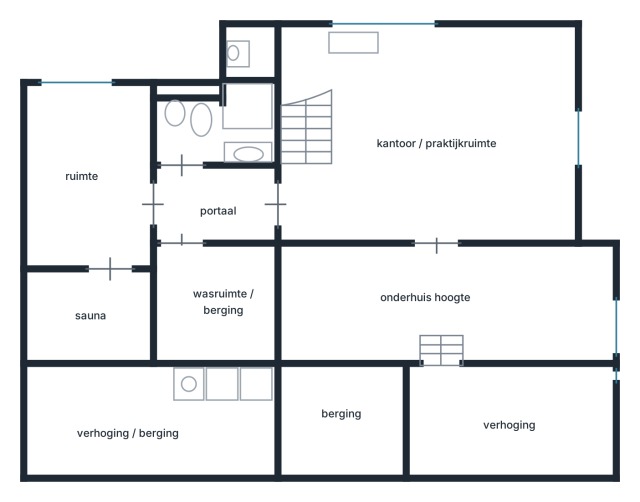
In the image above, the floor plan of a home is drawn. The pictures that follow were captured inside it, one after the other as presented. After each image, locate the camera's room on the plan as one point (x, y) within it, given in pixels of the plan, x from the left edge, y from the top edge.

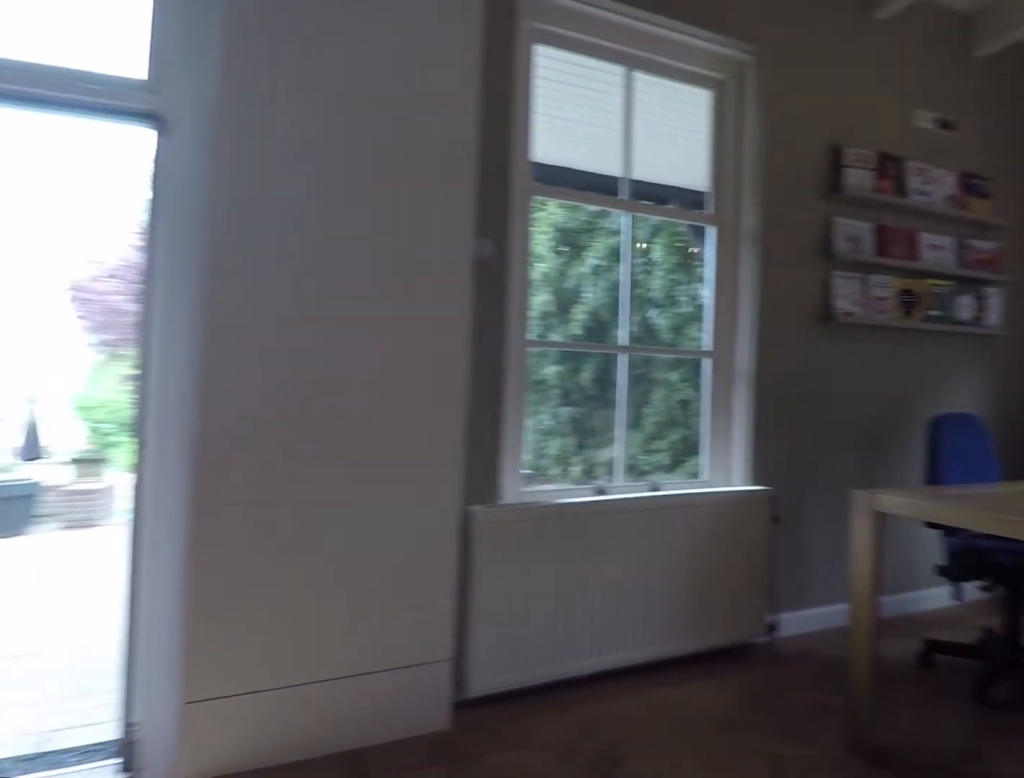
(410, 157)
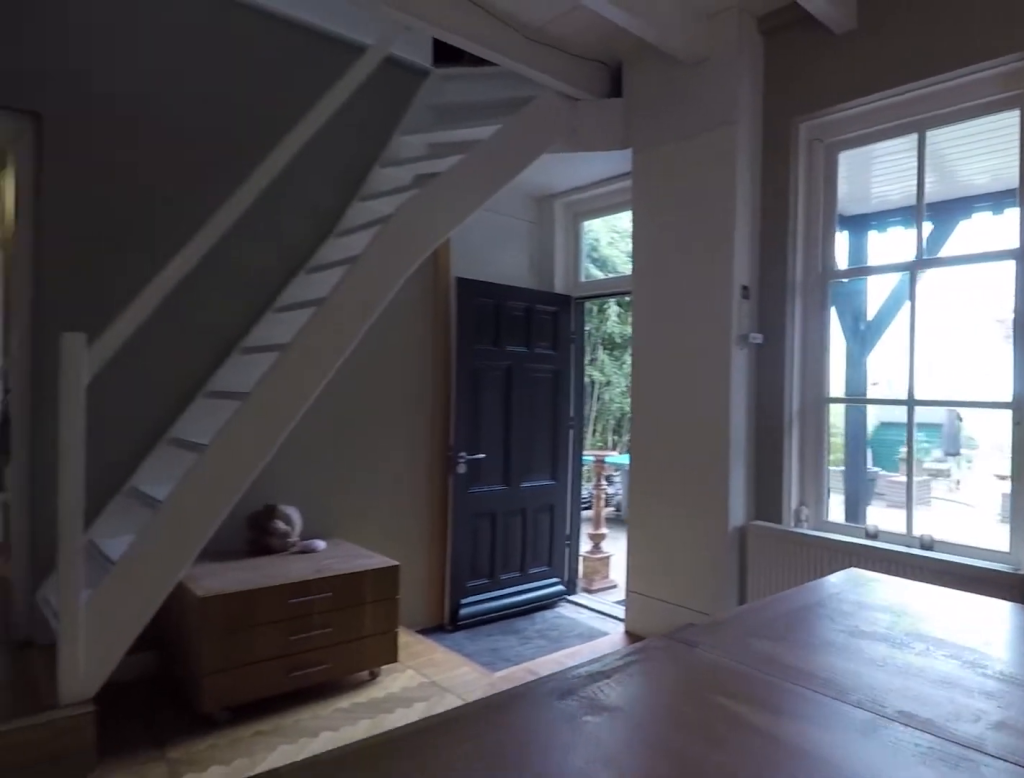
(410, 157)
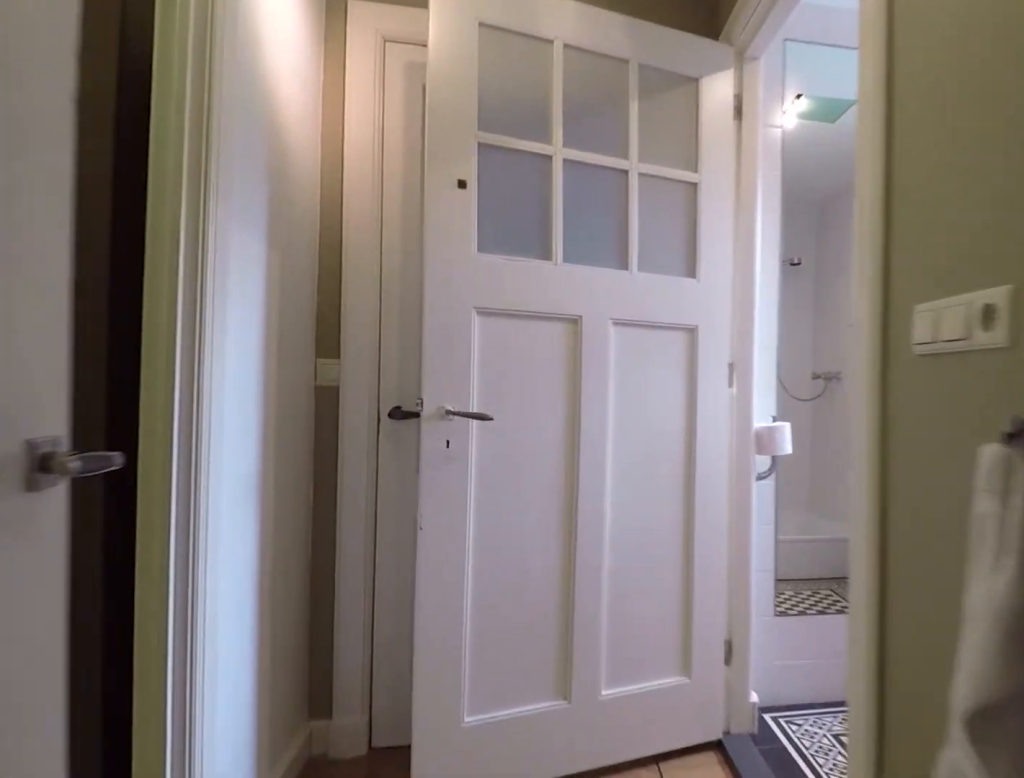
(215, 205)
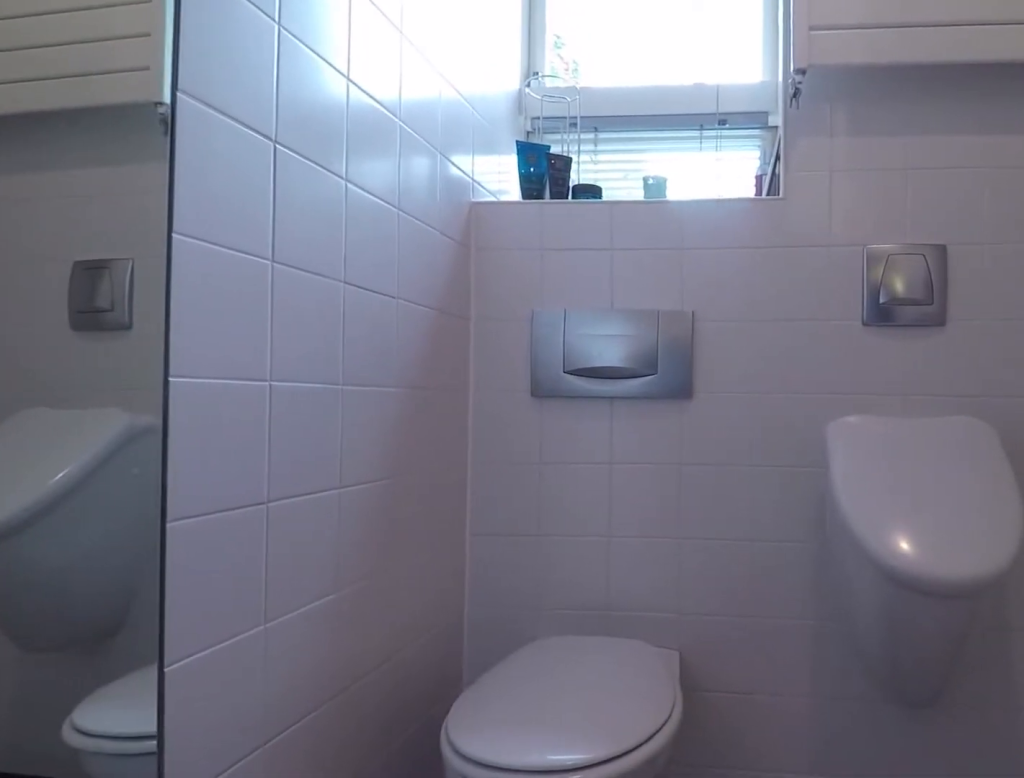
(219, 128)
